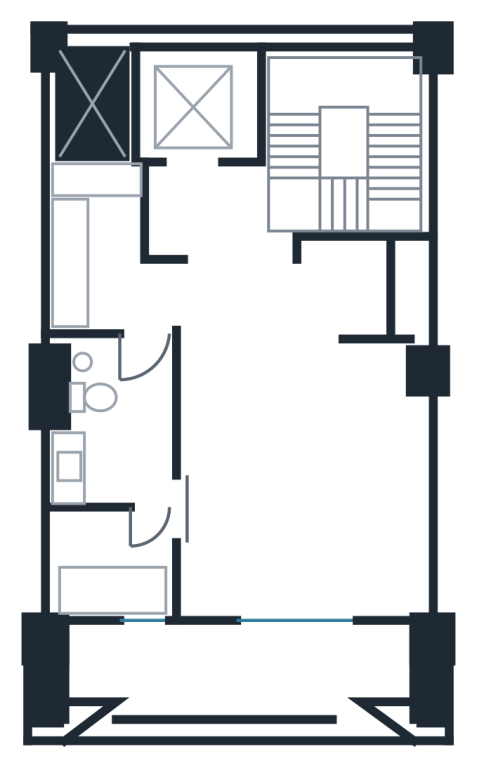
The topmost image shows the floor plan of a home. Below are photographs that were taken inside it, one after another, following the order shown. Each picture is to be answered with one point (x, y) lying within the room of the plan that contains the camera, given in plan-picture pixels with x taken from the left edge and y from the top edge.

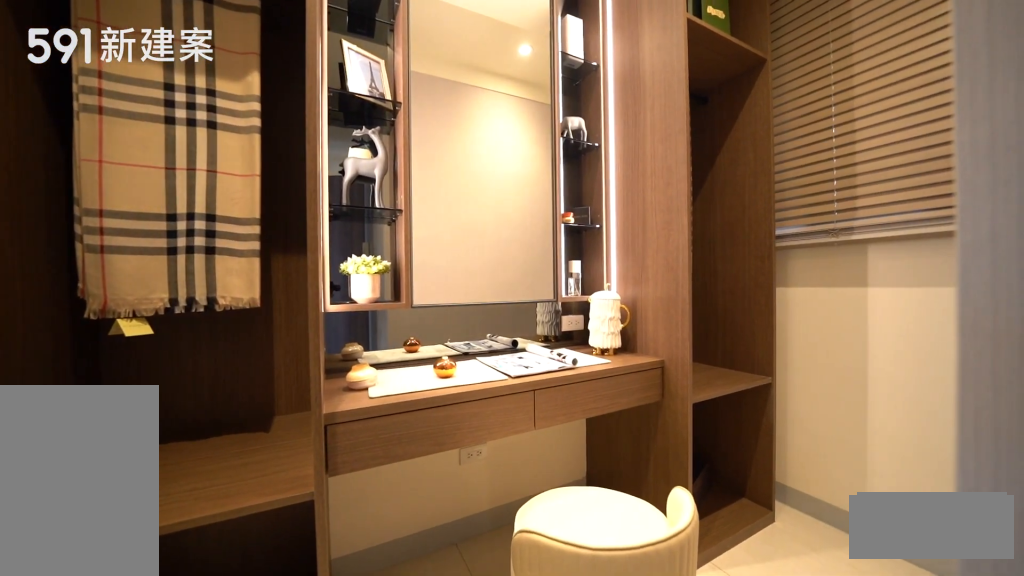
(101, 248)
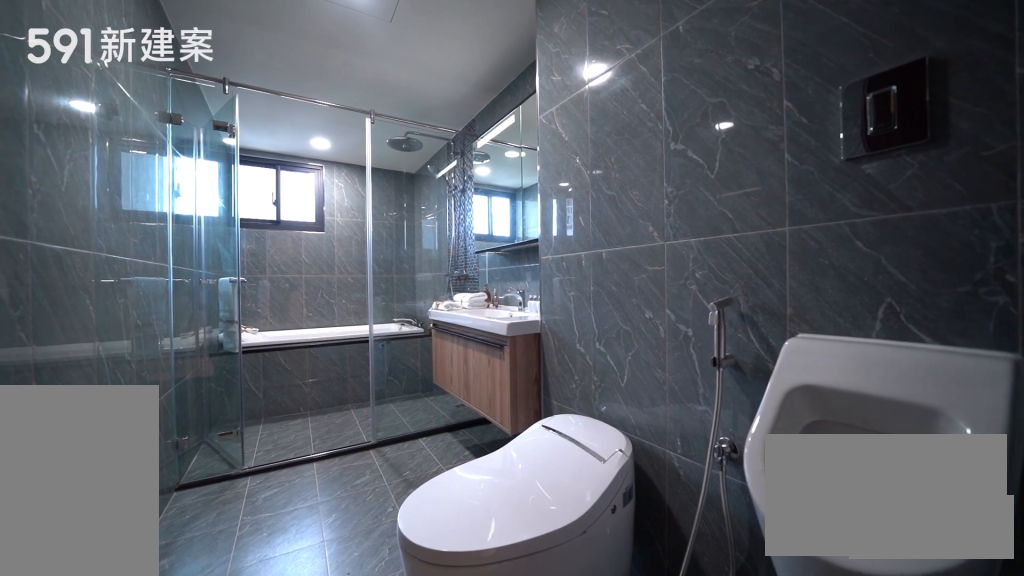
(106, 481)
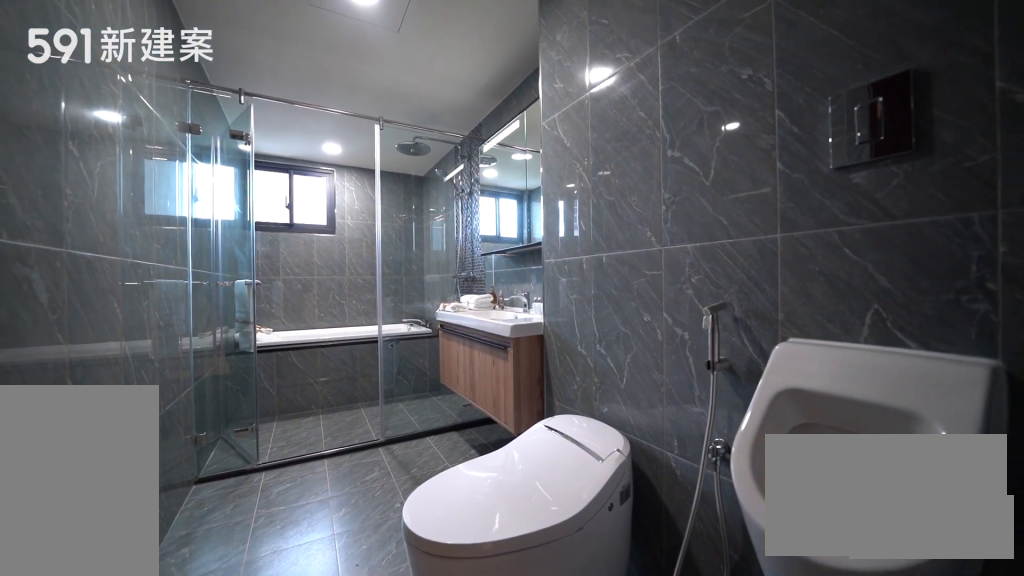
(106, 481)
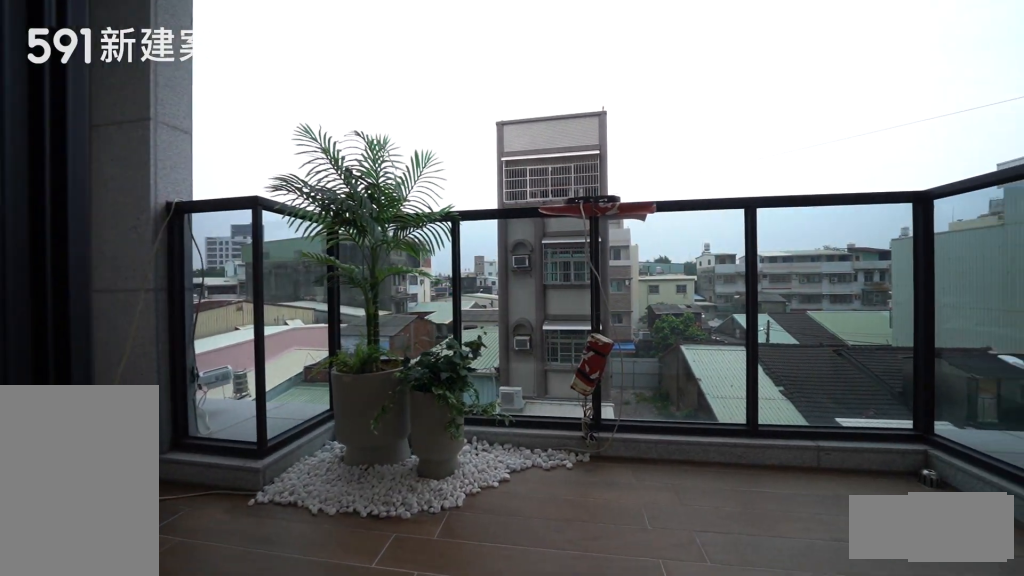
(238, 672)
